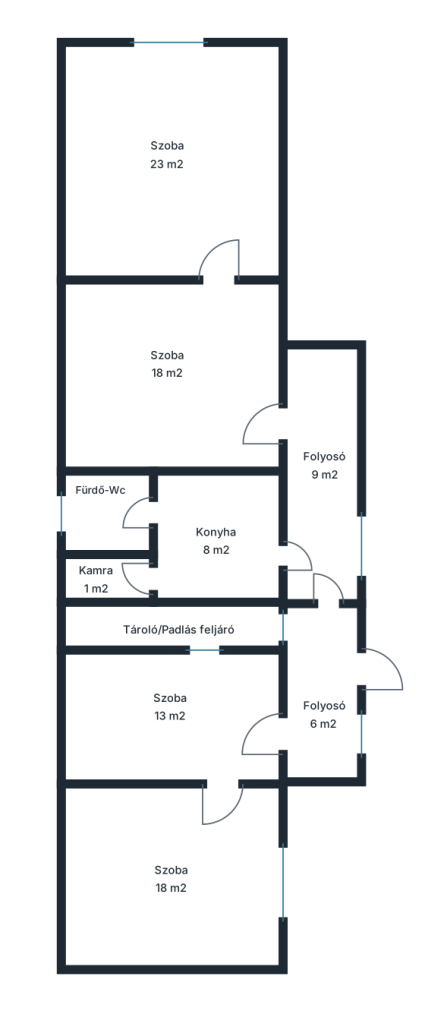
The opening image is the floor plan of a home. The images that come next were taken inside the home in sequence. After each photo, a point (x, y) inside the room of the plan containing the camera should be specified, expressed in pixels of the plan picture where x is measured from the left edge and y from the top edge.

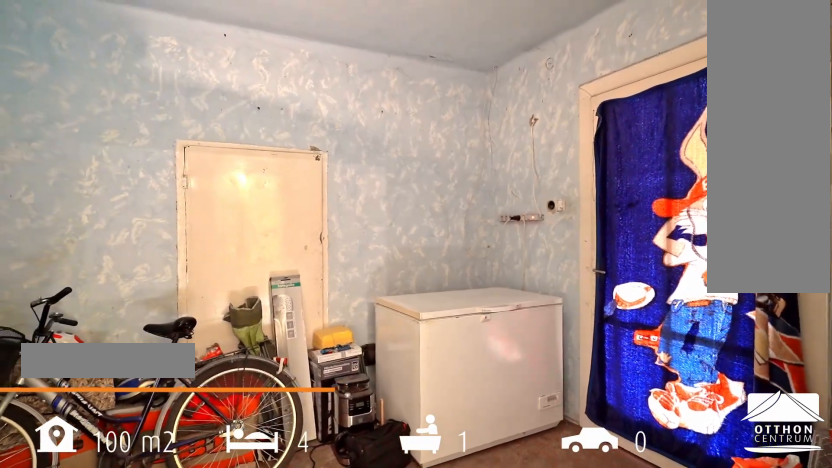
(160, 724)
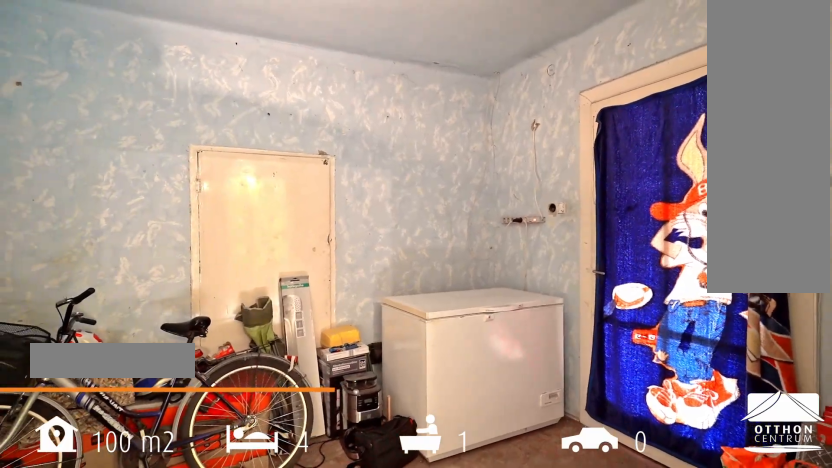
(160, 724)
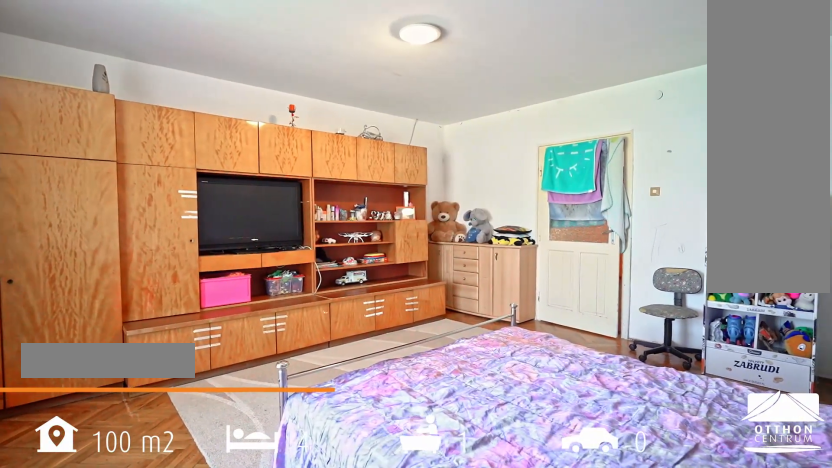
(171, 160)
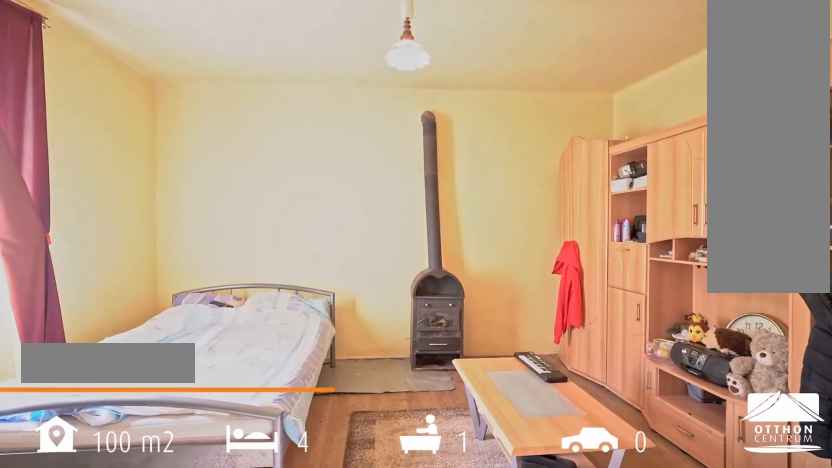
(163, 868)
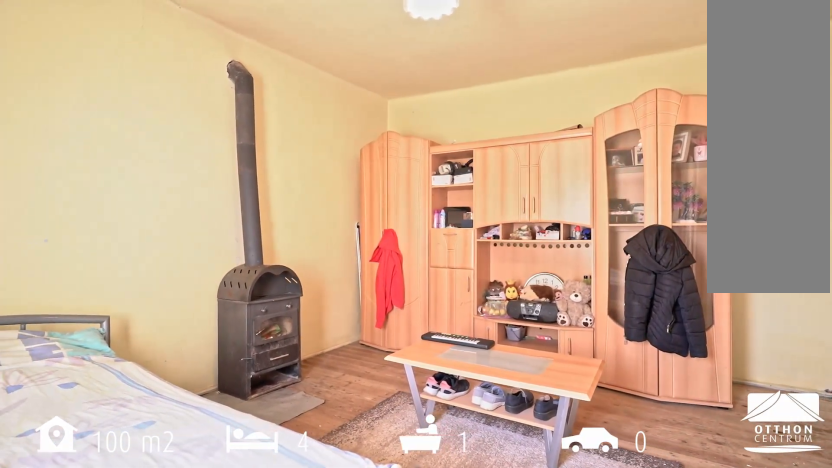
(164, 868)
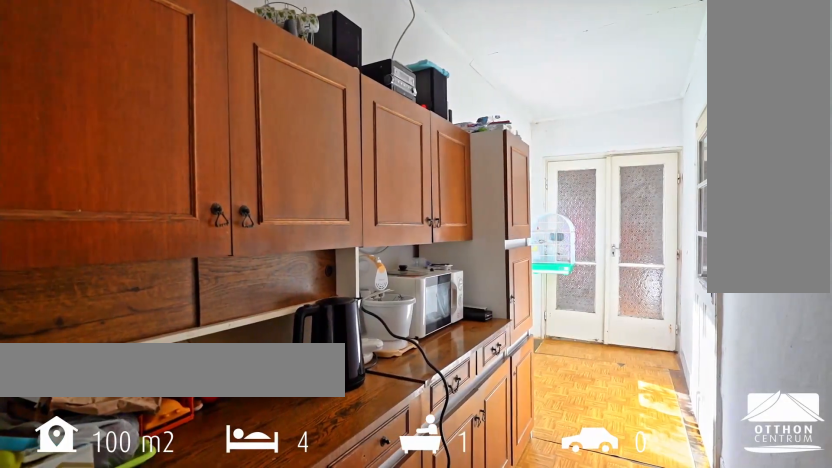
(321, 470)
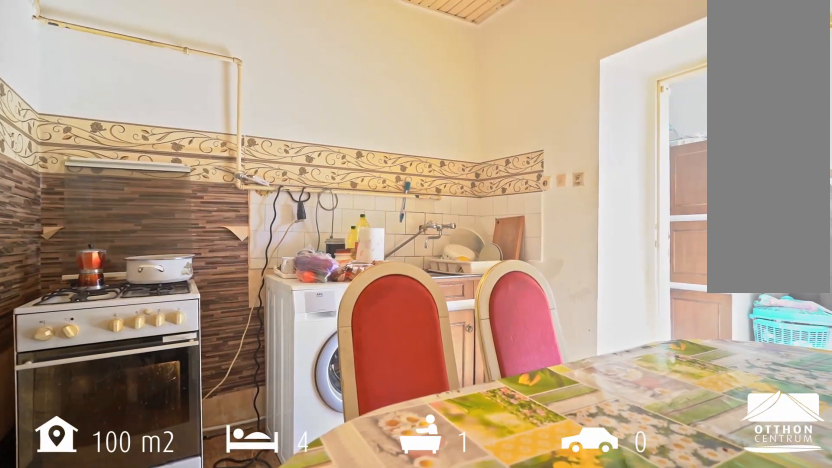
(214, 542)
